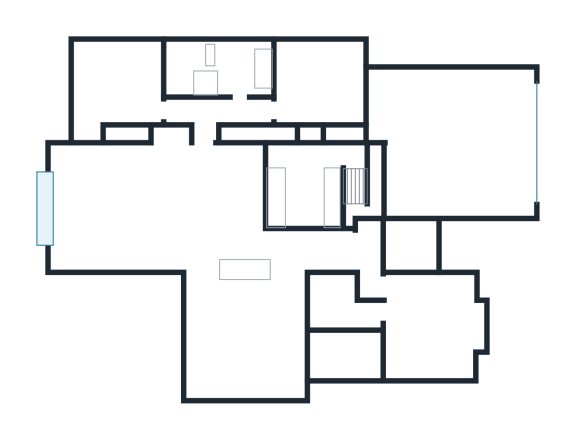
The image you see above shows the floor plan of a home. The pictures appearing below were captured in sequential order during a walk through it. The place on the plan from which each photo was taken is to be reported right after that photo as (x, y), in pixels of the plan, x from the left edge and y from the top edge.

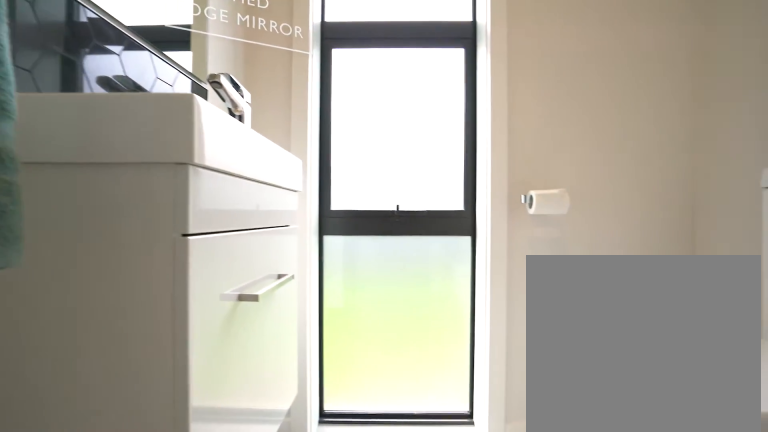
(175, 73)
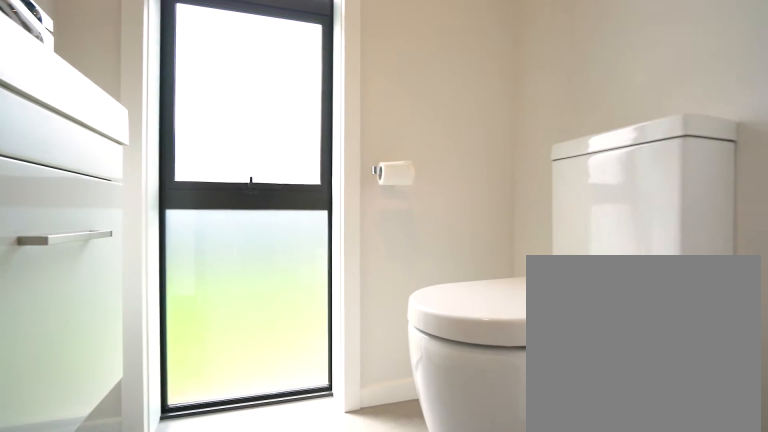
(175, 68)
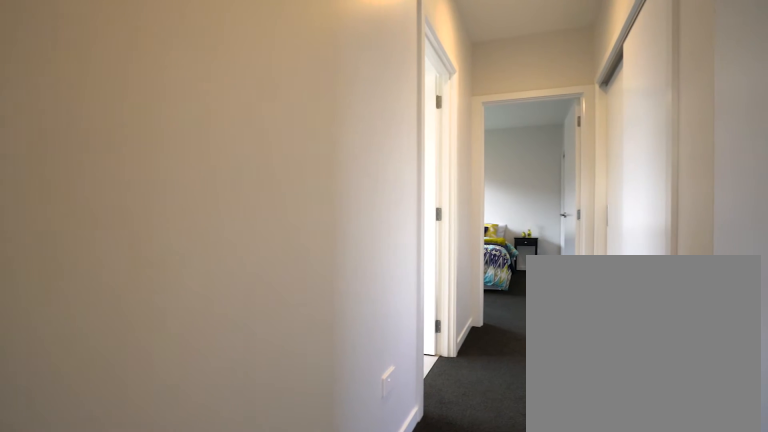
(194, 106)
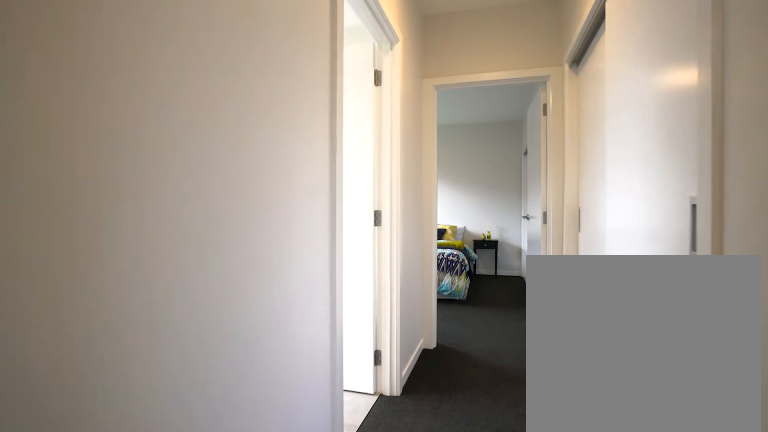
(211, 106)
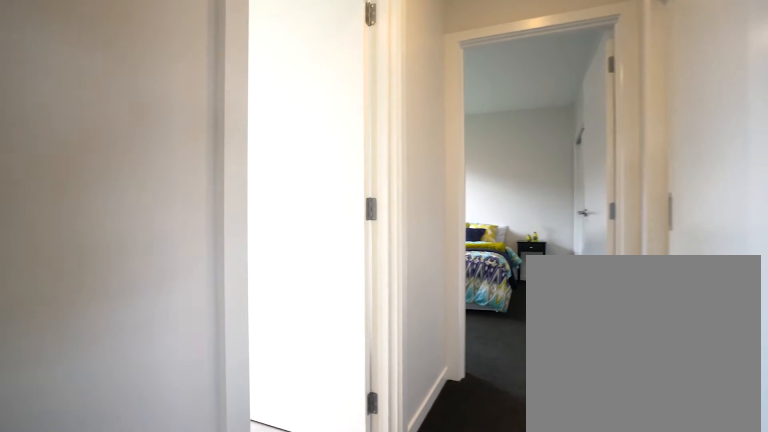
(230, 106)
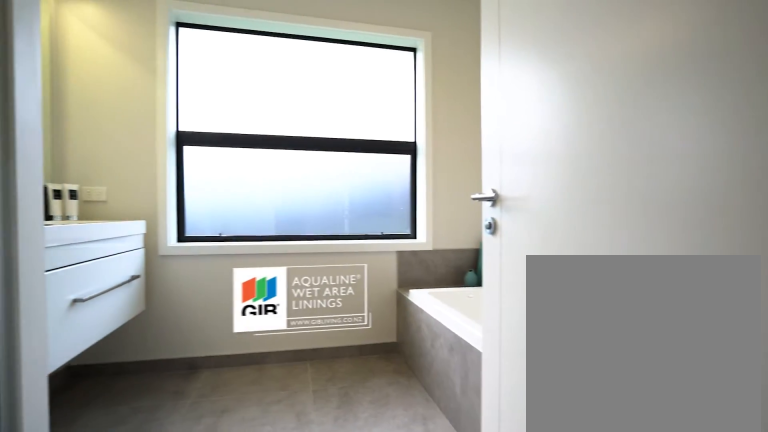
(239, 73)
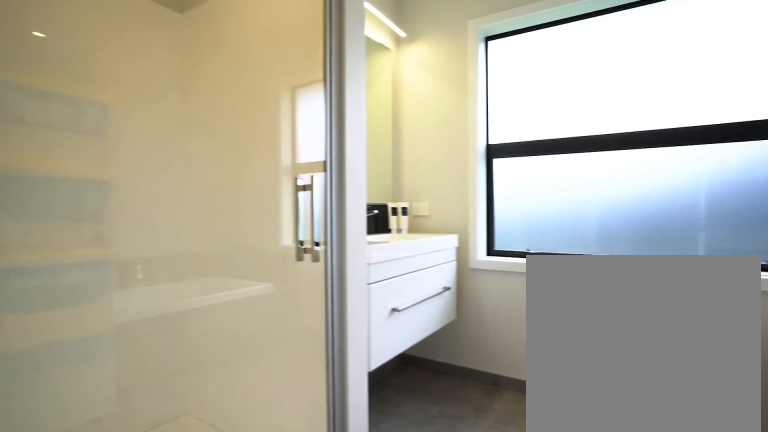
(239, 73)
